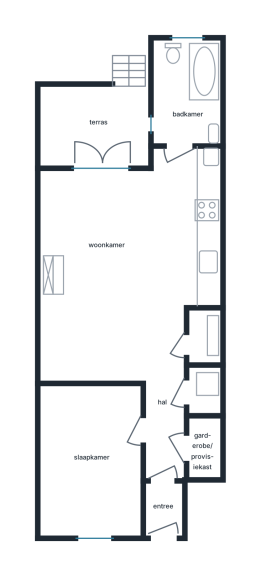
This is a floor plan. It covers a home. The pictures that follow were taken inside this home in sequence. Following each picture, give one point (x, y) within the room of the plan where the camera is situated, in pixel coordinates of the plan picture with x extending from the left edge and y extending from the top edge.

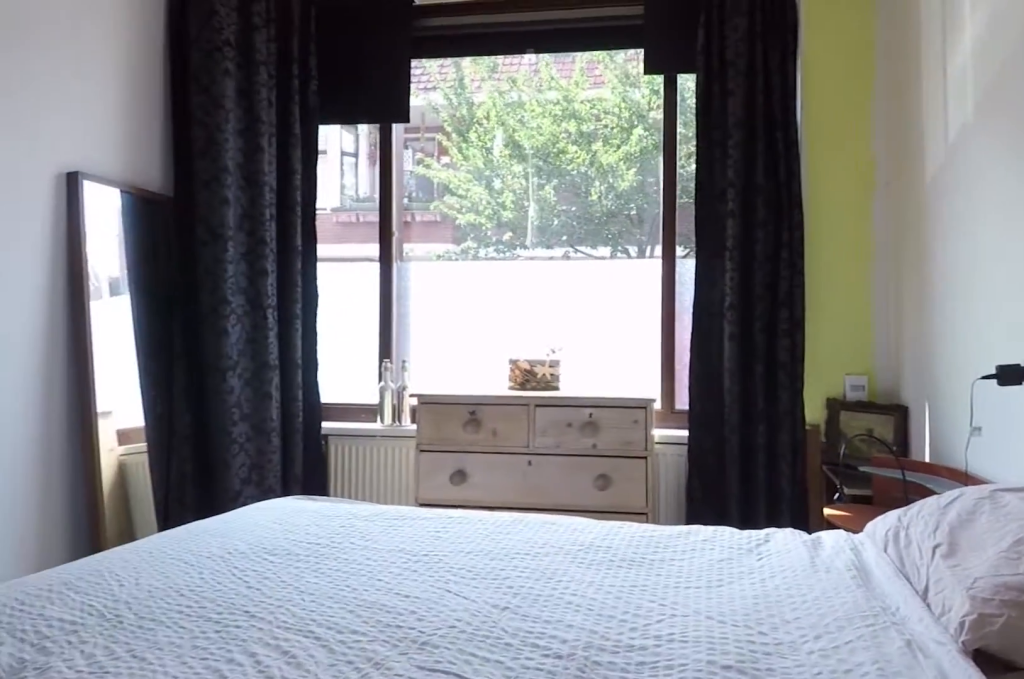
(91, 460)
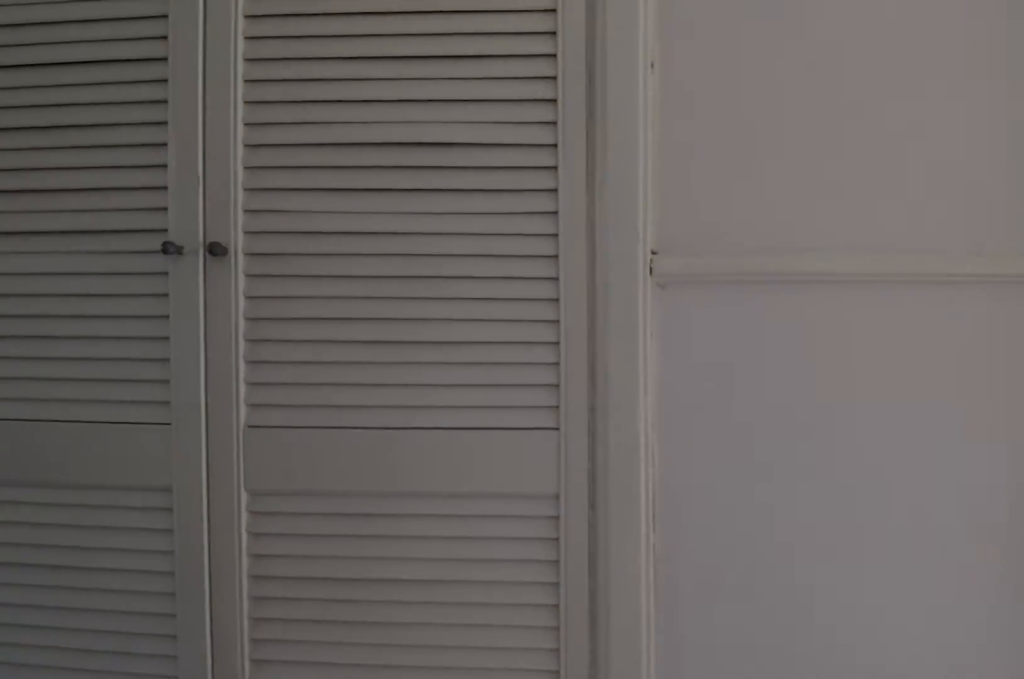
(164, 457)
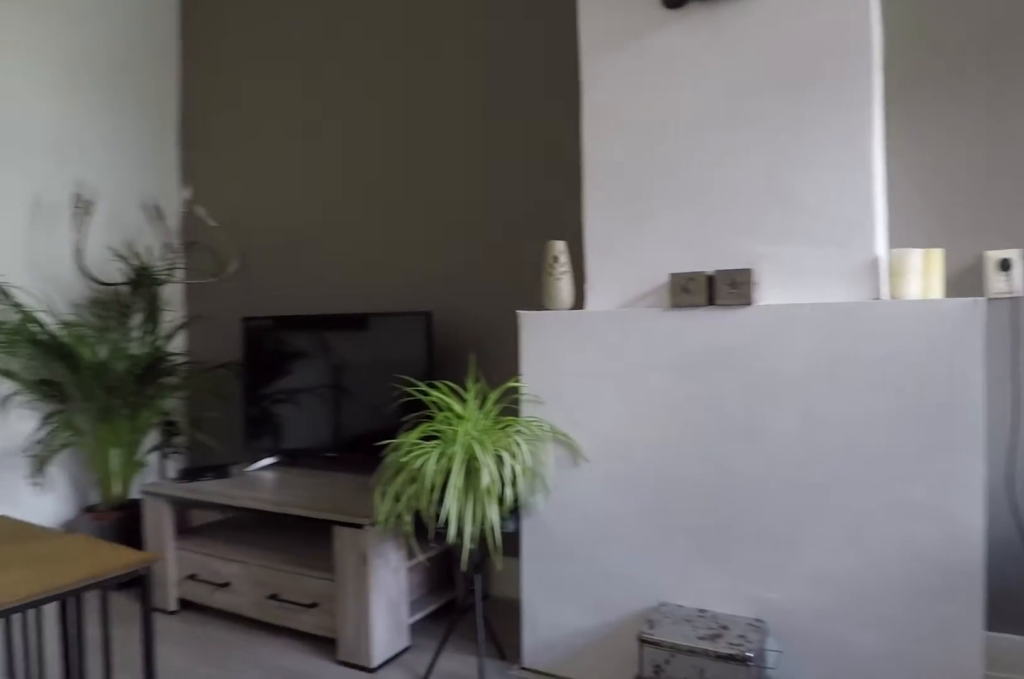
(112, 345)
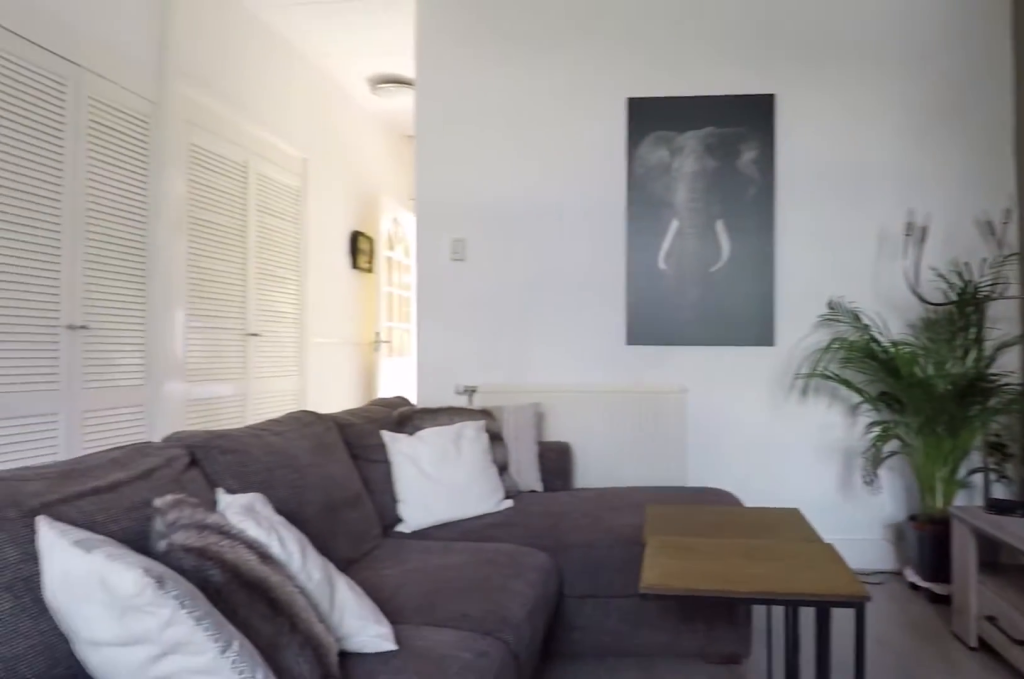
(112, 345)
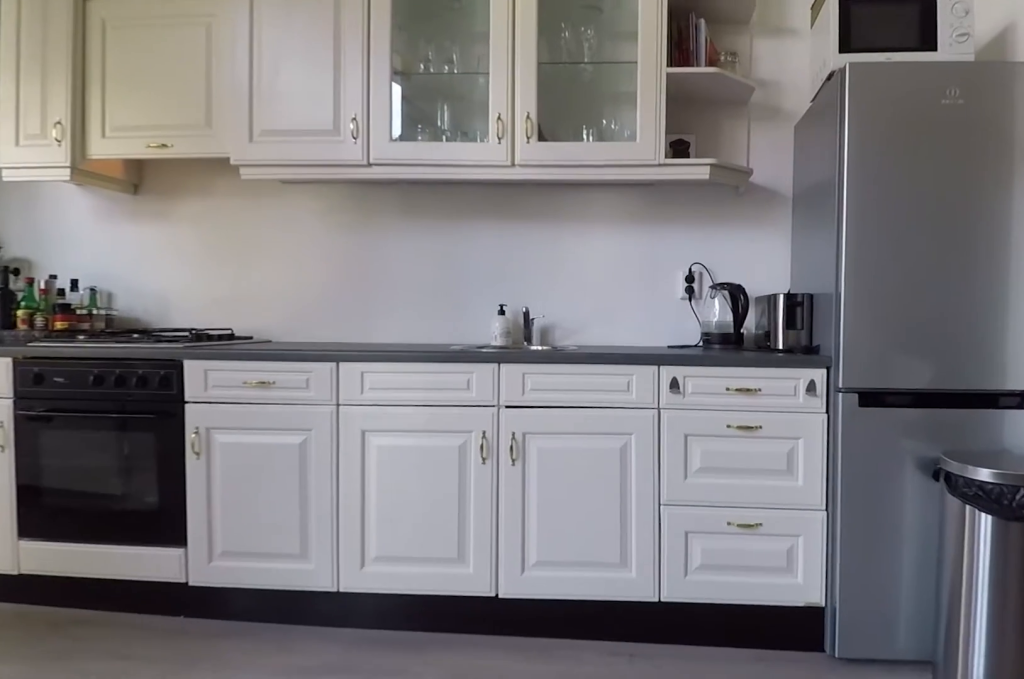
(136, 234)
